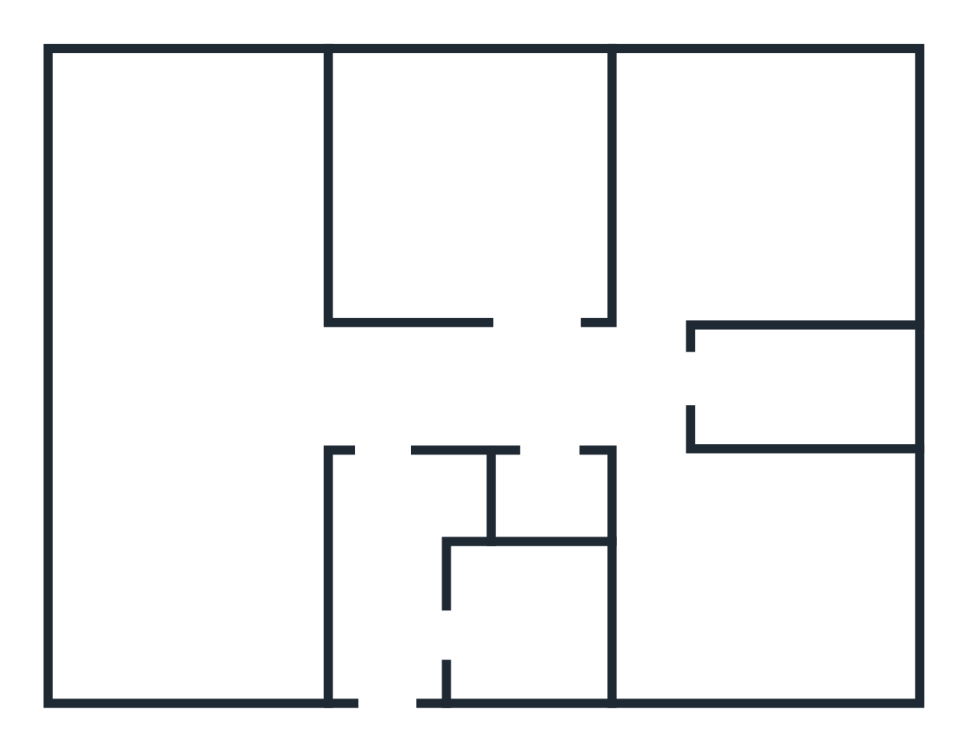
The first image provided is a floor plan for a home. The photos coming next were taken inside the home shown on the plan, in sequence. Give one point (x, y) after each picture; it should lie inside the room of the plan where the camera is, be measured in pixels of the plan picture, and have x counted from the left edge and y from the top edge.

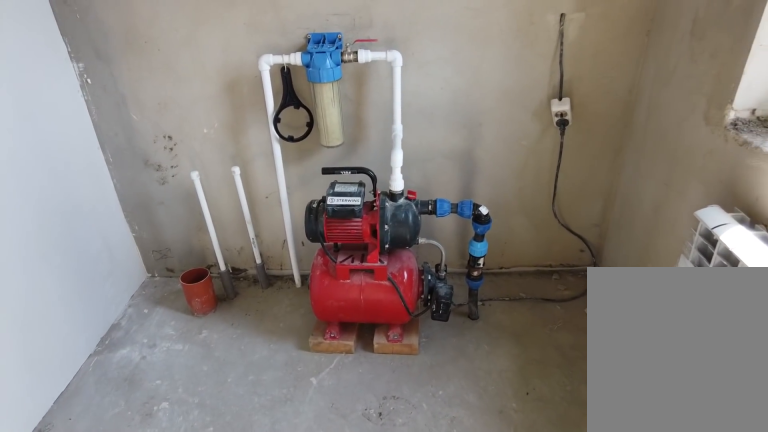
(494, 665)
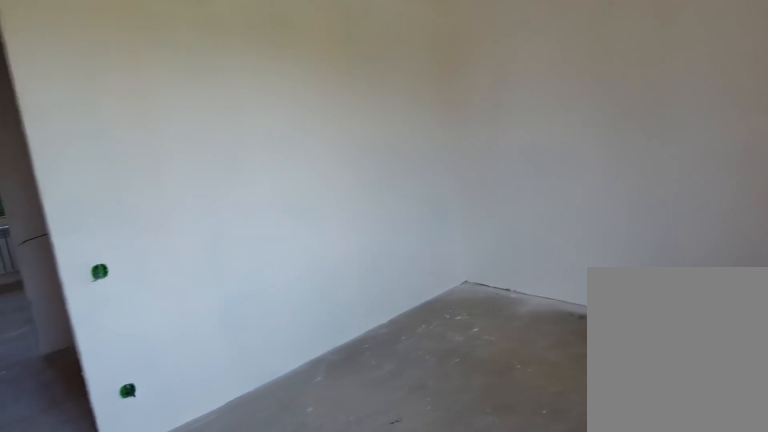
(700, 607)
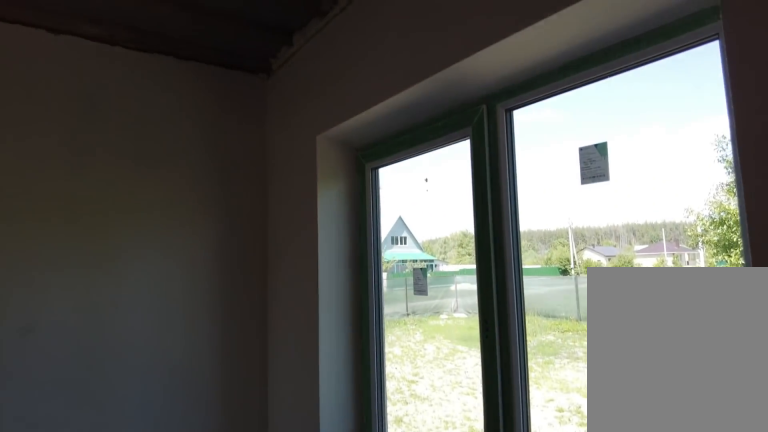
(674, 266)
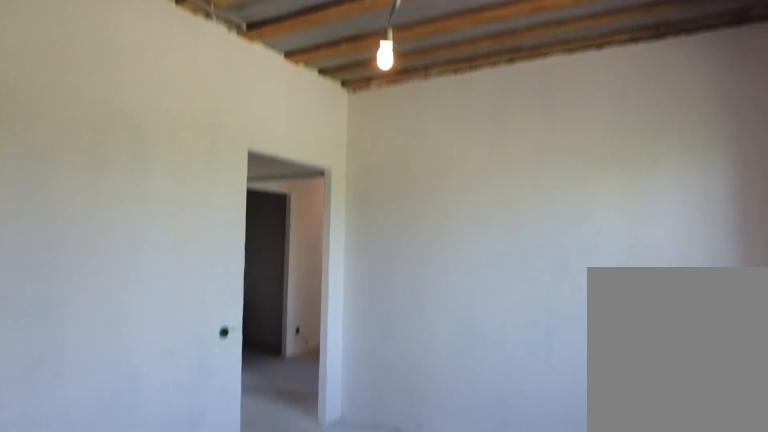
(674, 266)
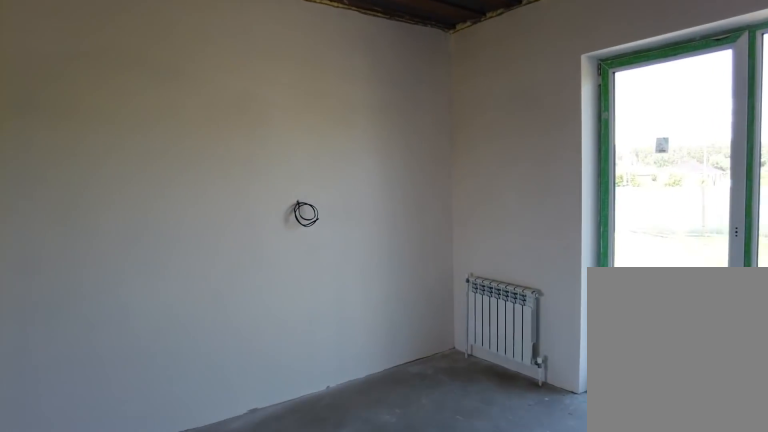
(213, 401)
